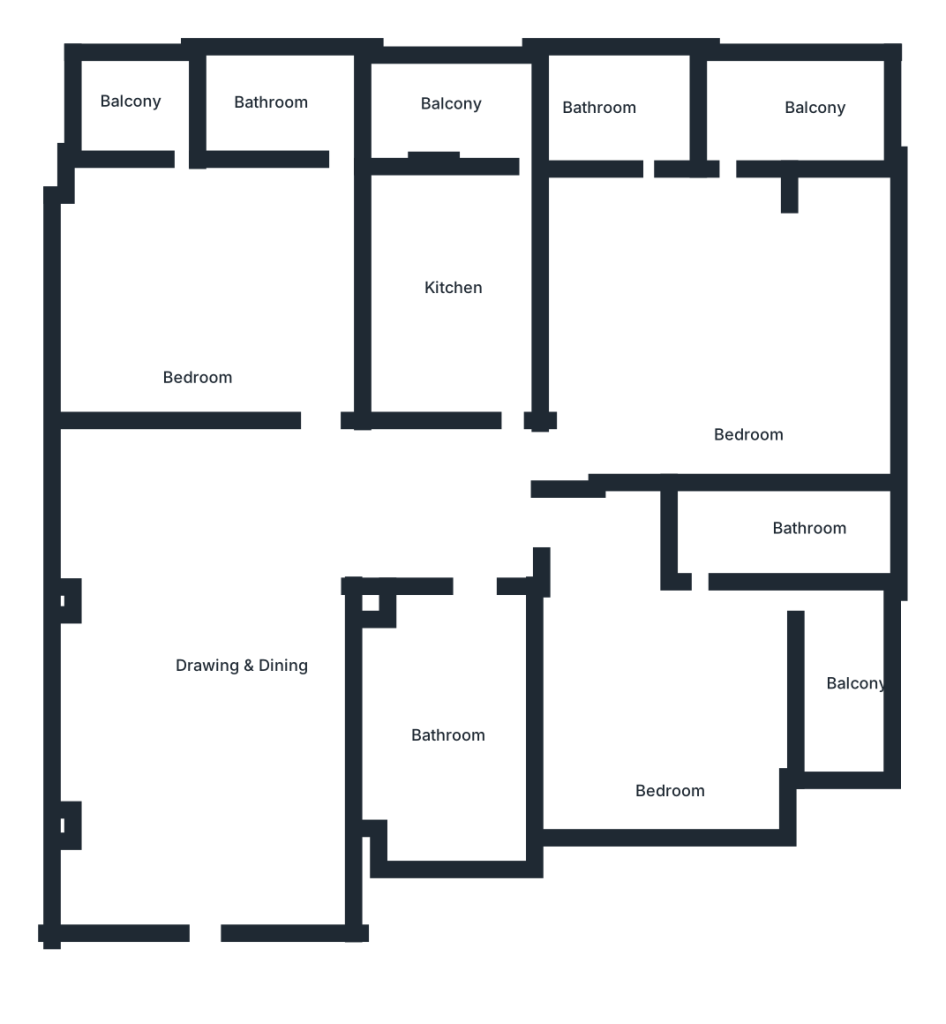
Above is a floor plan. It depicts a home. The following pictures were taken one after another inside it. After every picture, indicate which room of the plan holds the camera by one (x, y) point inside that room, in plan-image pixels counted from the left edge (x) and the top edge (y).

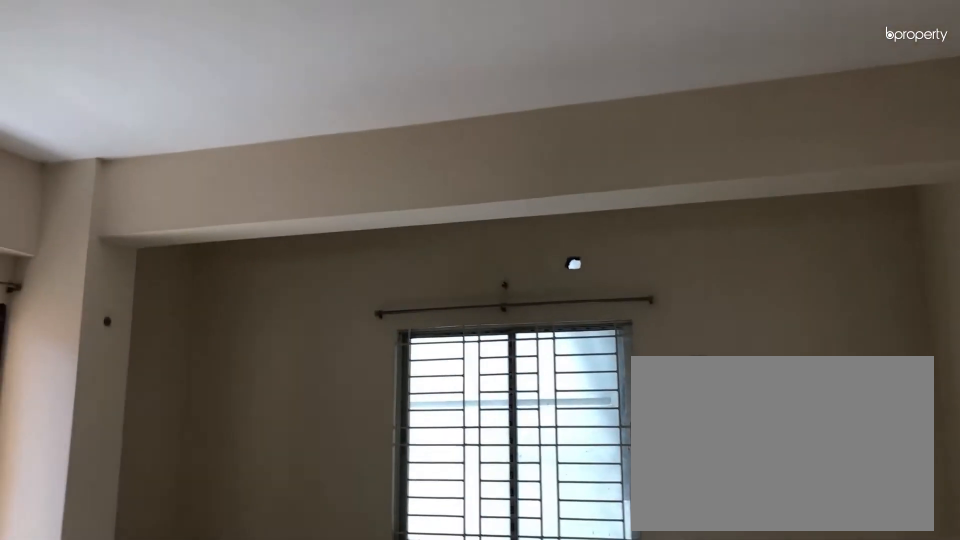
(748, 359)
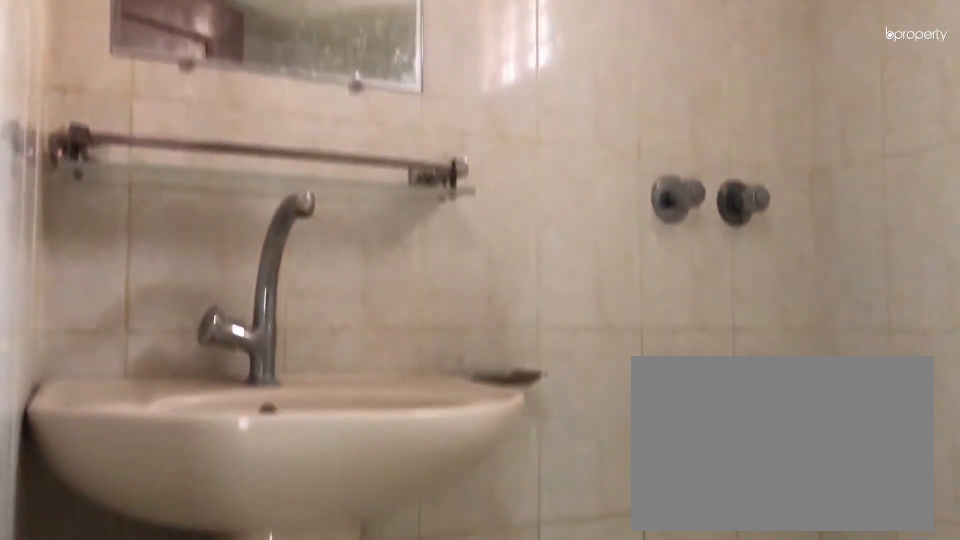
(623, 102)
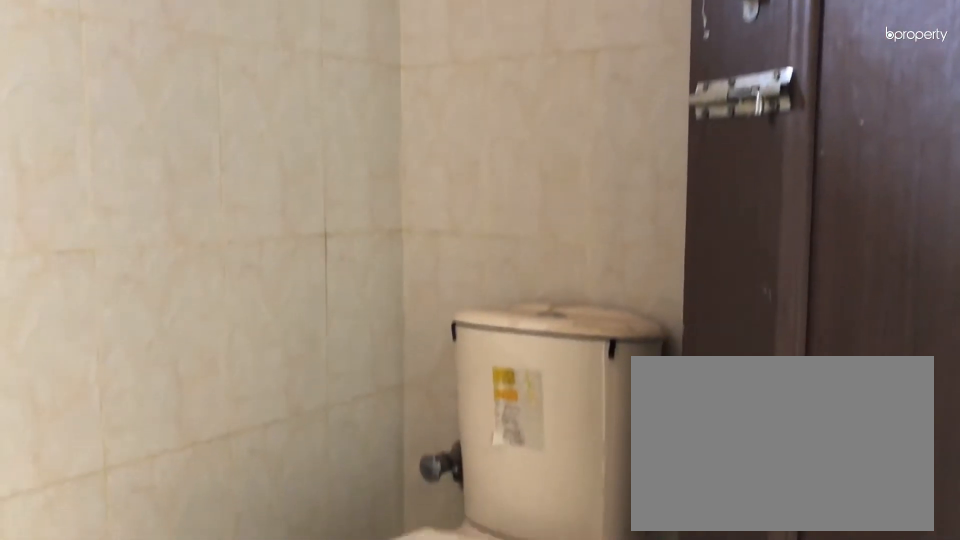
(623, 102)
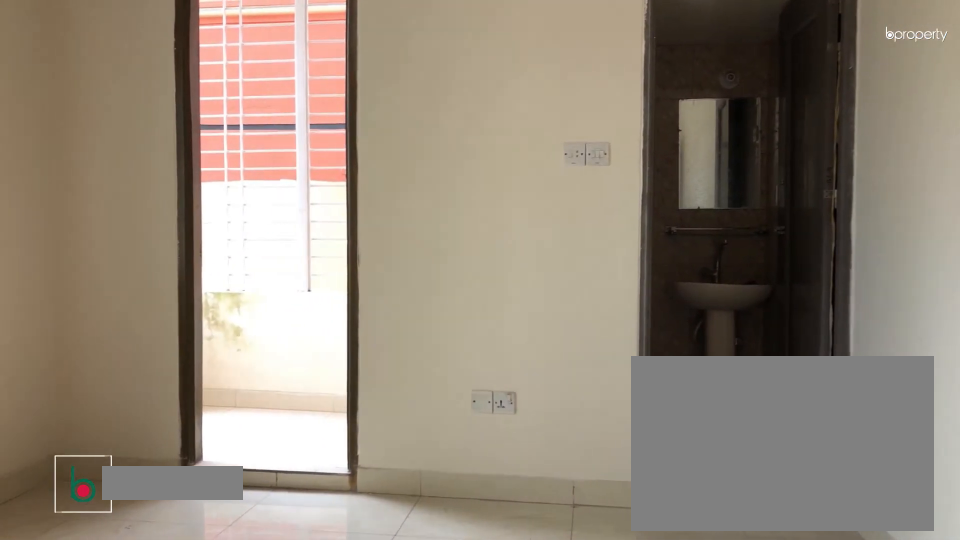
(212, 304)
